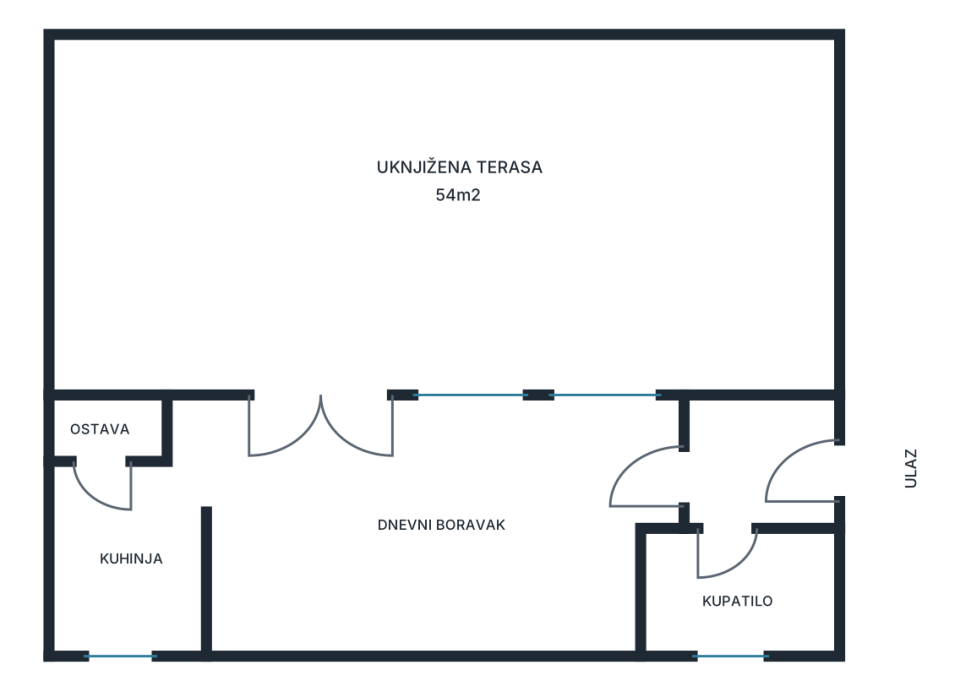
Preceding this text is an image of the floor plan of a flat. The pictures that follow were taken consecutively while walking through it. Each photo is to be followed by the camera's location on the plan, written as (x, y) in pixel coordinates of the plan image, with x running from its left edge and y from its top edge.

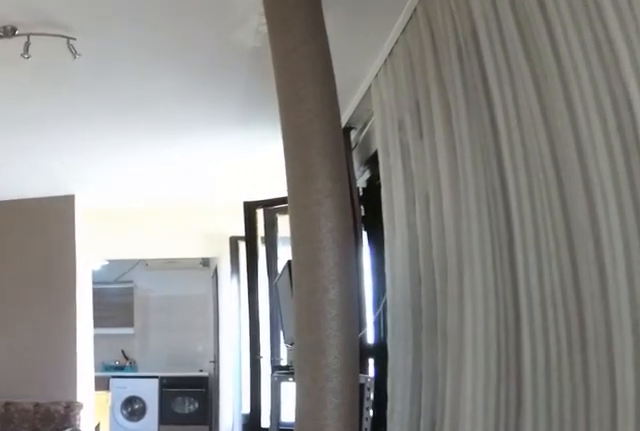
(699, 473)
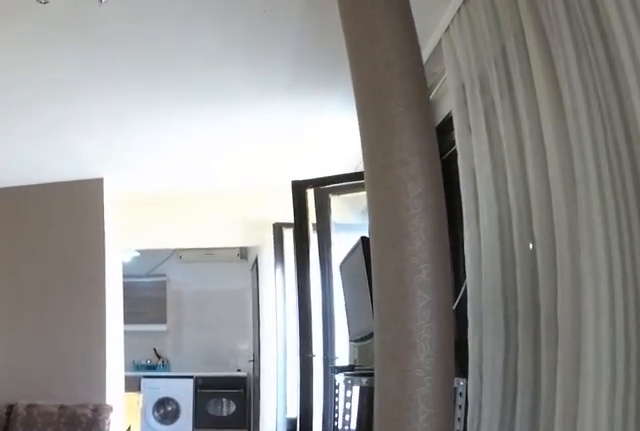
(660, 473)
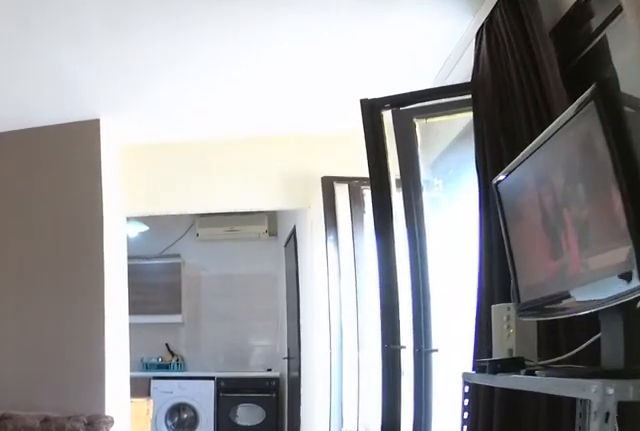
(566, 473)
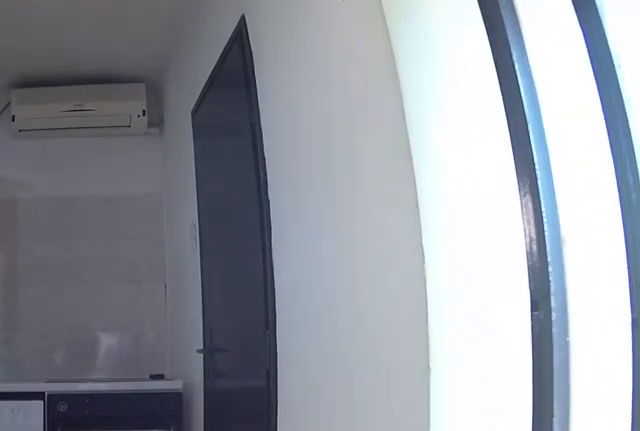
(326, 473)
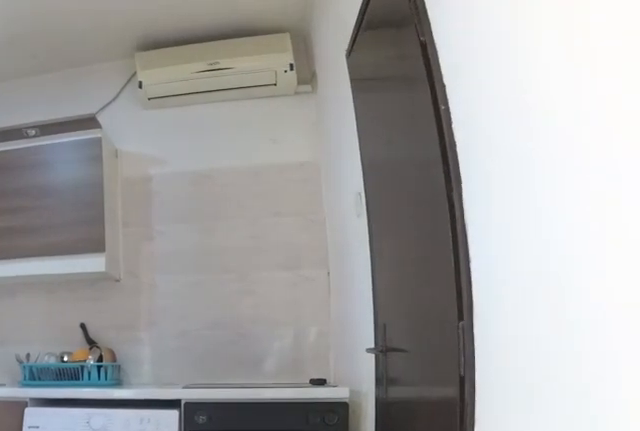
(250, 465)
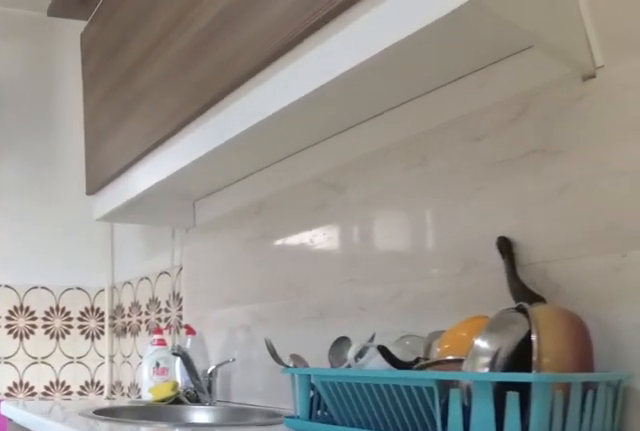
(134, 447)
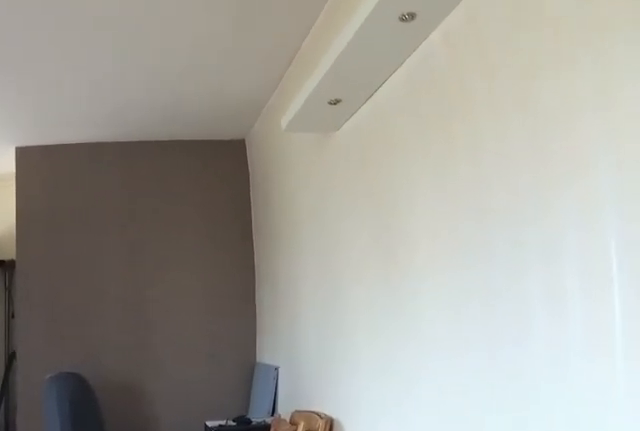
(308, 515)
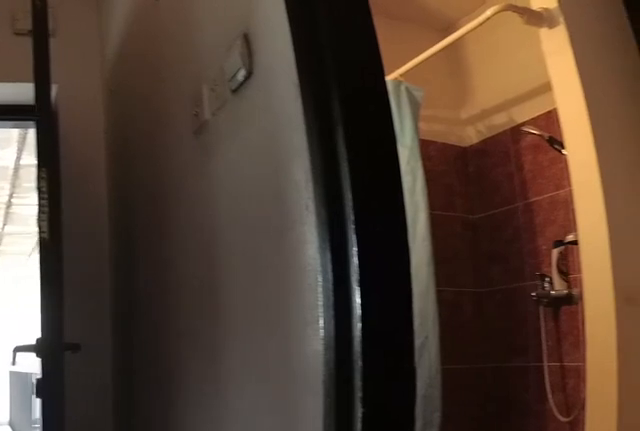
(650, 486)
